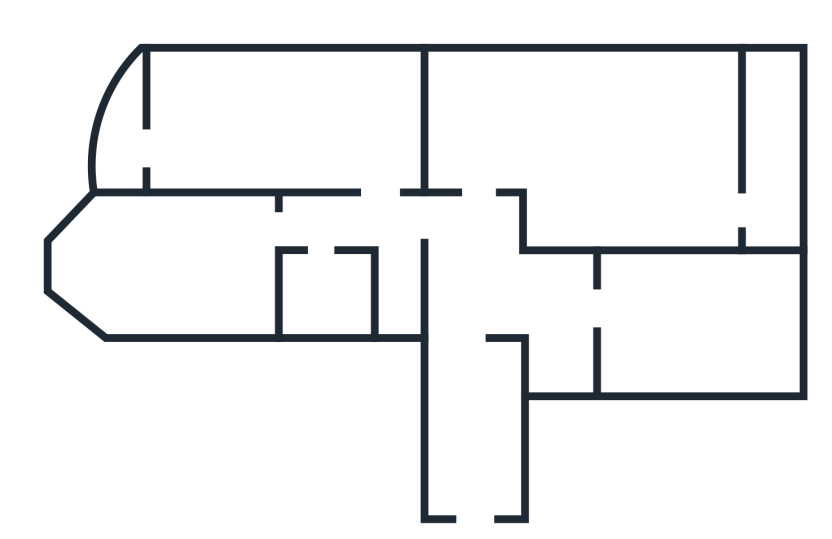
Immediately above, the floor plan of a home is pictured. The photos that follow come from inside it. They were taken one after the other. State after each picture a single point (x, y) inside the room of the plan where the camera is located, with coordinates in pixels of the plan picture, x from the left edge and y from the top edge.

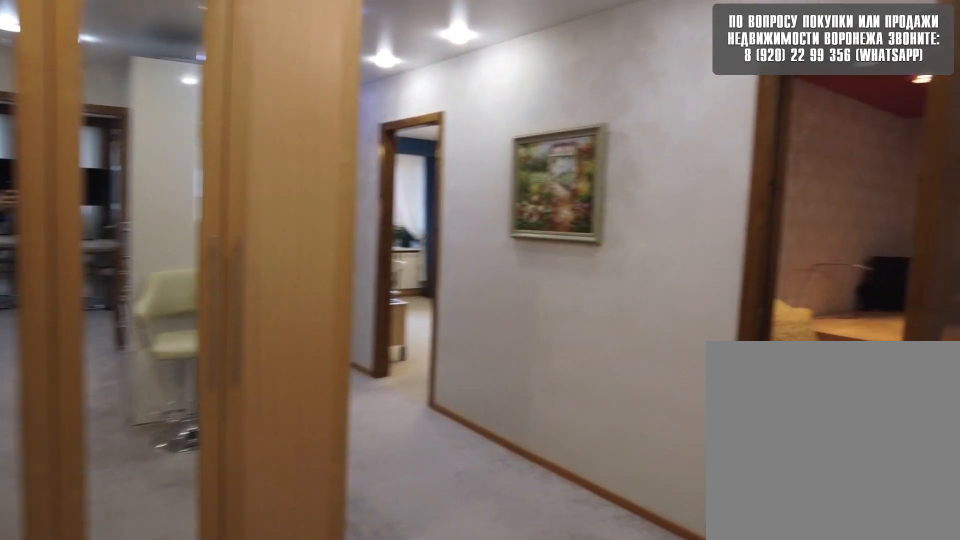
(489, 297)
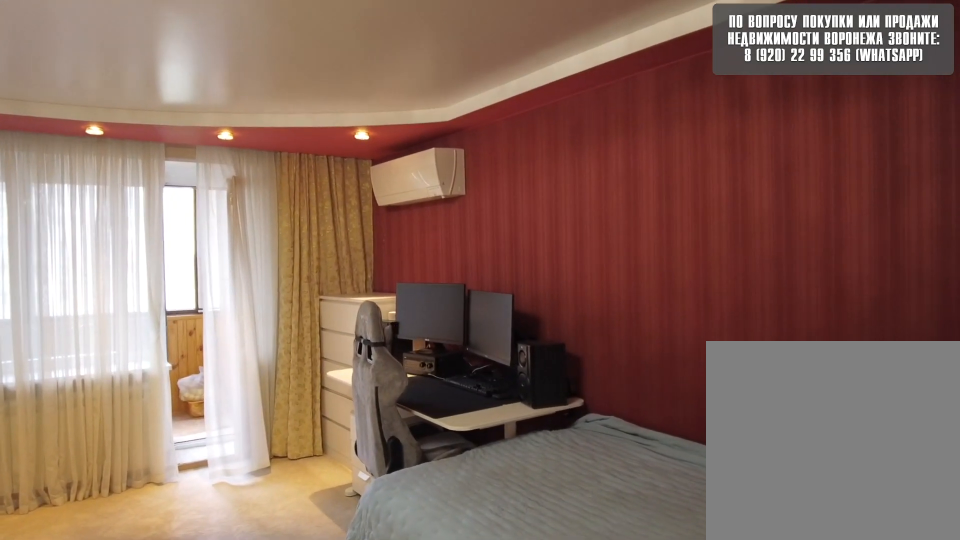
(541, 135)
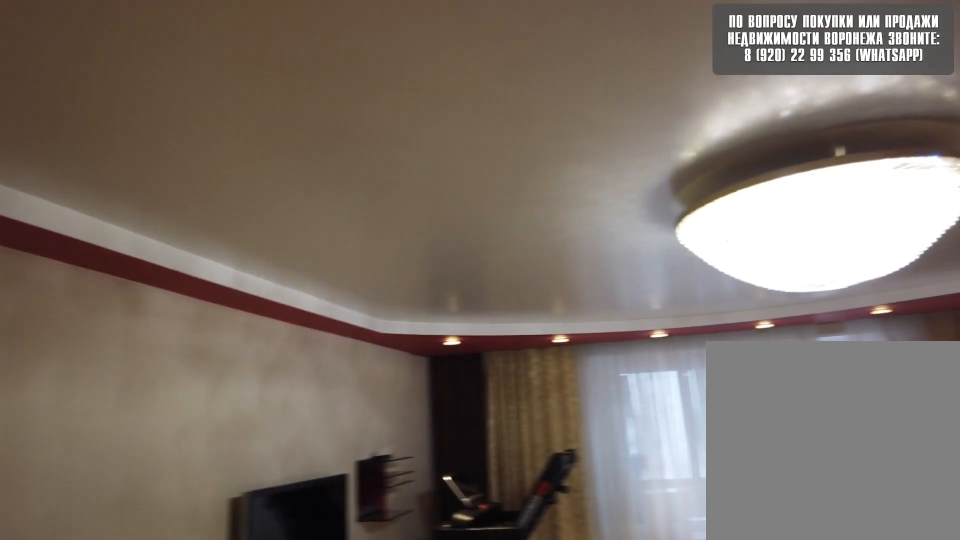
(541, 135)
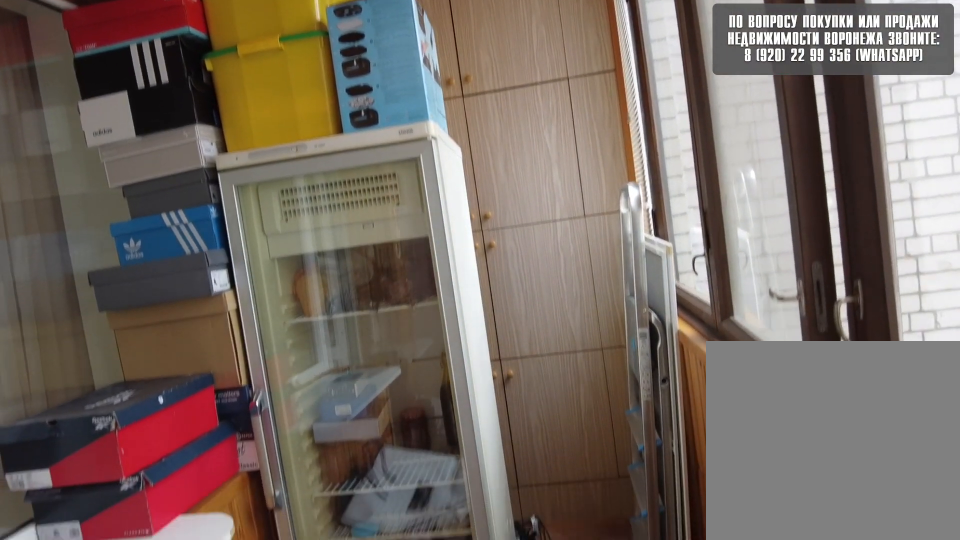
(789, 202)
